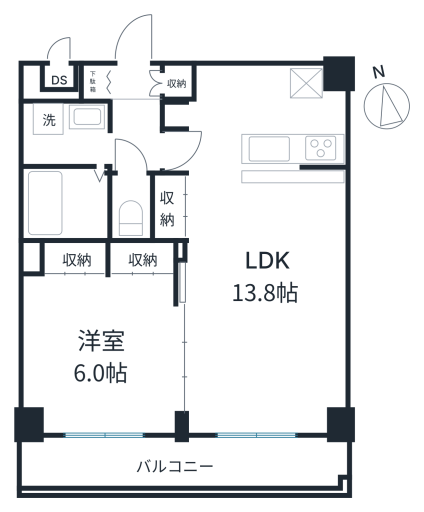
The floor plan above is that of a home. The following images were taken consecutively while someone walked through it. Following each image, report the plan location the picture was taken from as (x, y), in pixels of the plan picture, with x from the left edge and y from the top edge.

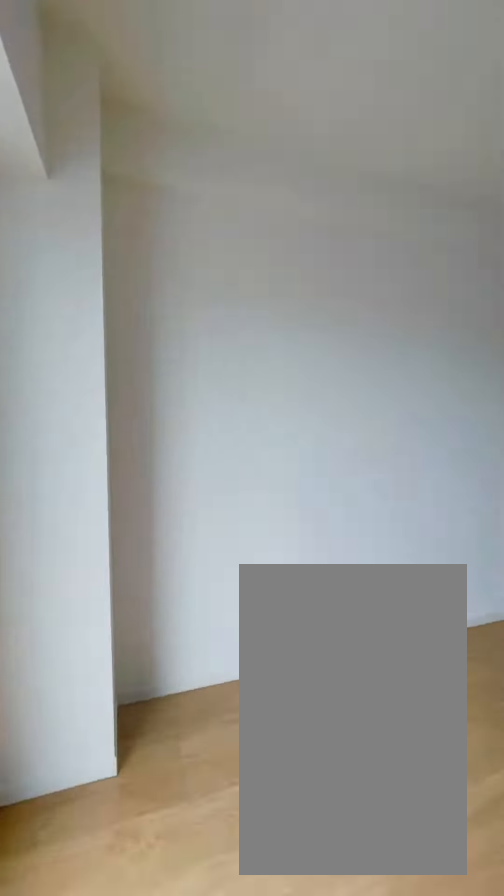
(94, 388)
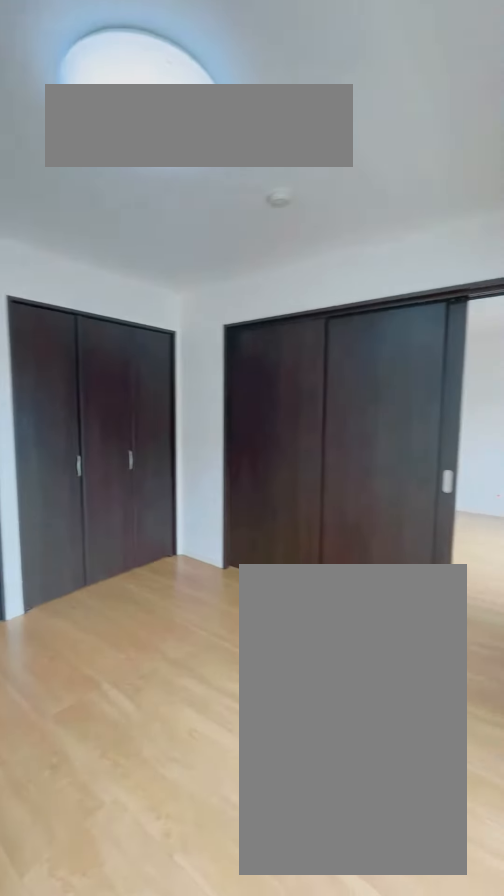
(68, 388)
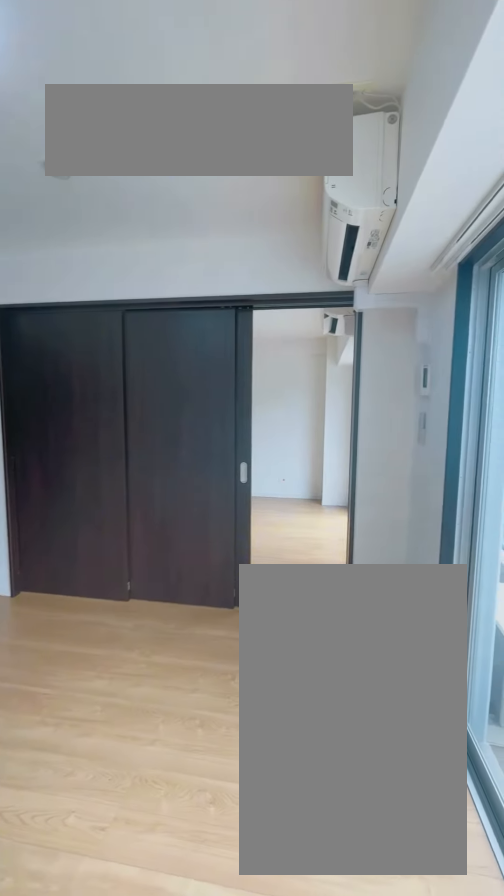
(69, 391)
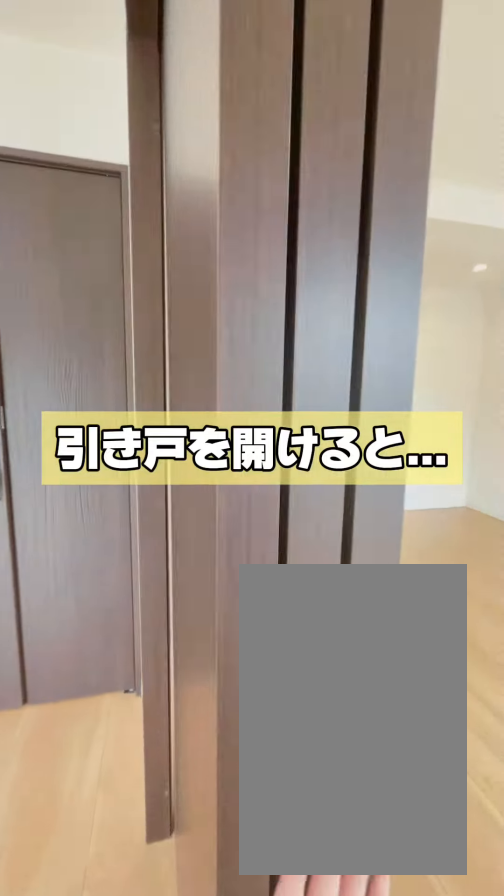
(150, 392)
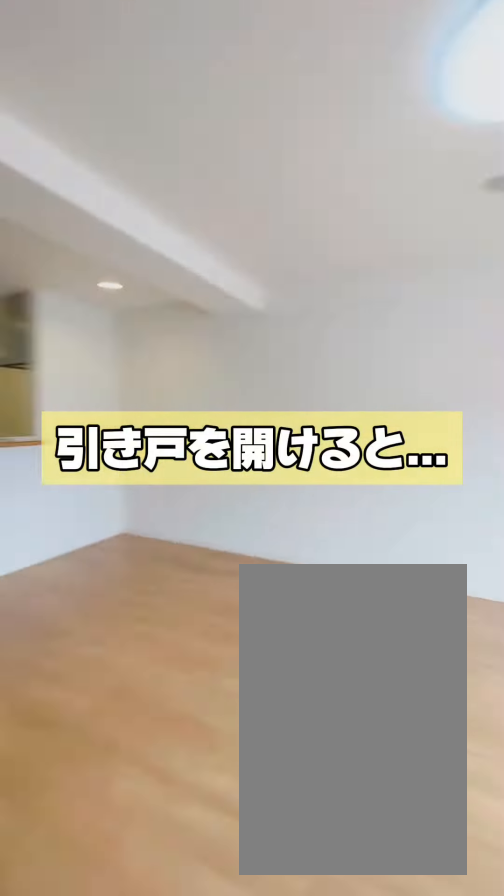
(199, 379)
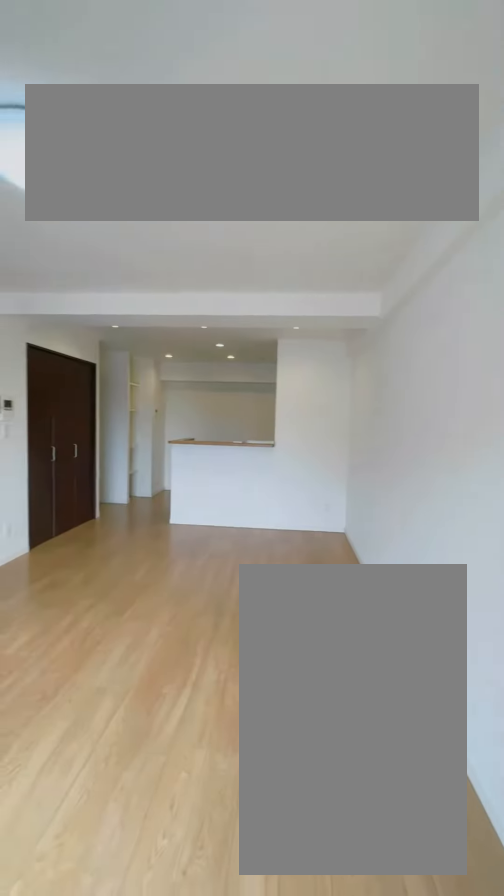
(263, 374)
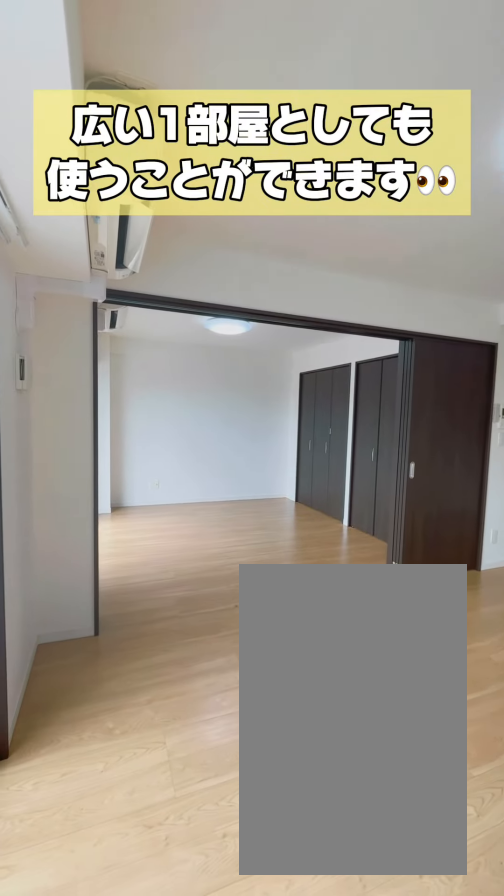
(263, 373)
